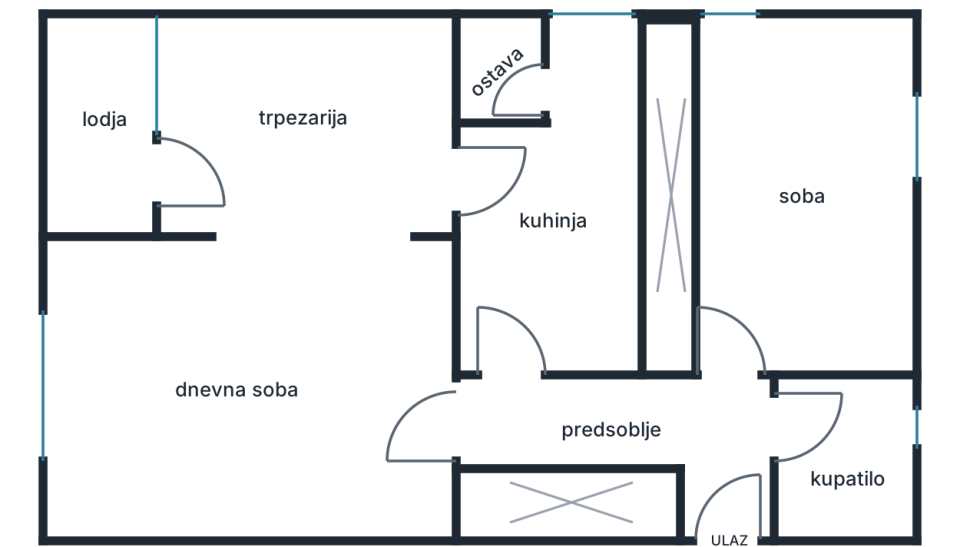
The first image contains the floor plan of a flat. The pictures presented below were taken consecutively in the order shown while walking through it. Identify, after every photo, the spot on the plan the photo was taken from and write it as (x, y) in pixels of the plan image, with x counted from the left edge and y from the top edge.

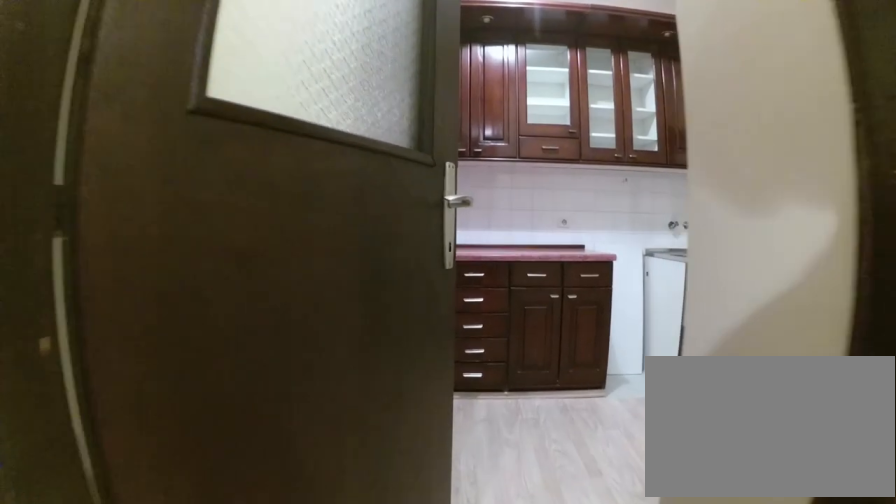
(405, 176)
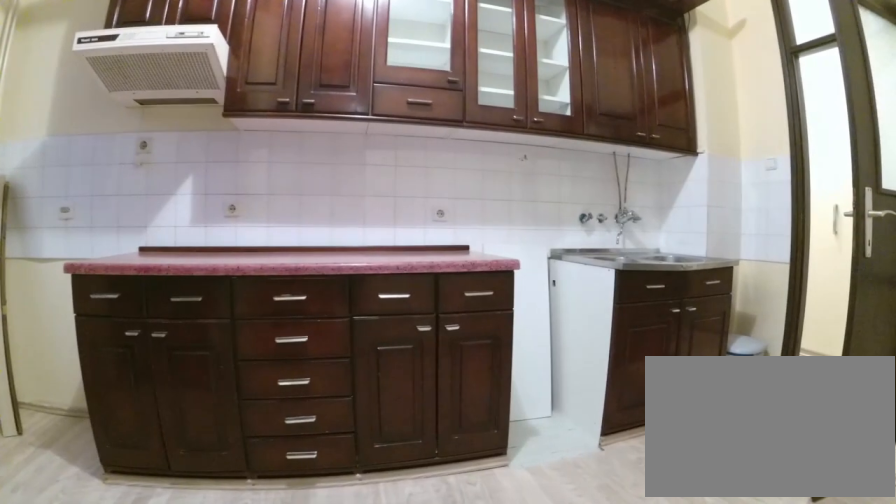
(467, 170)
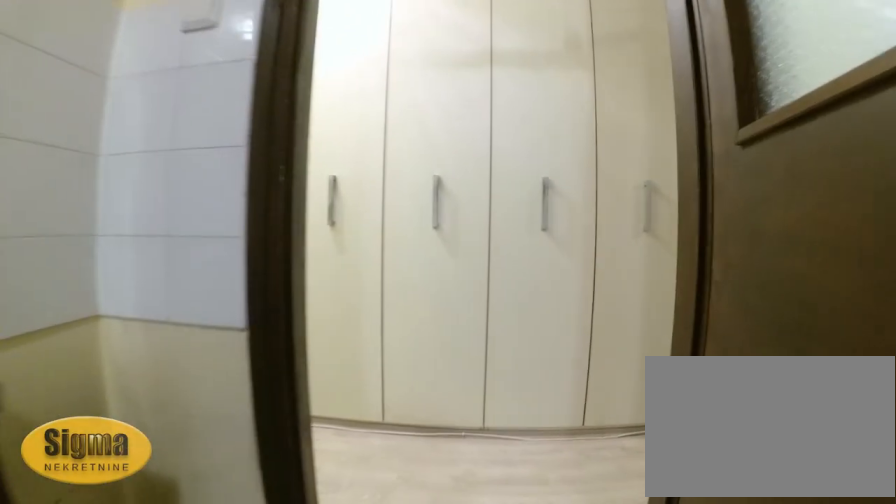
(541, 288)
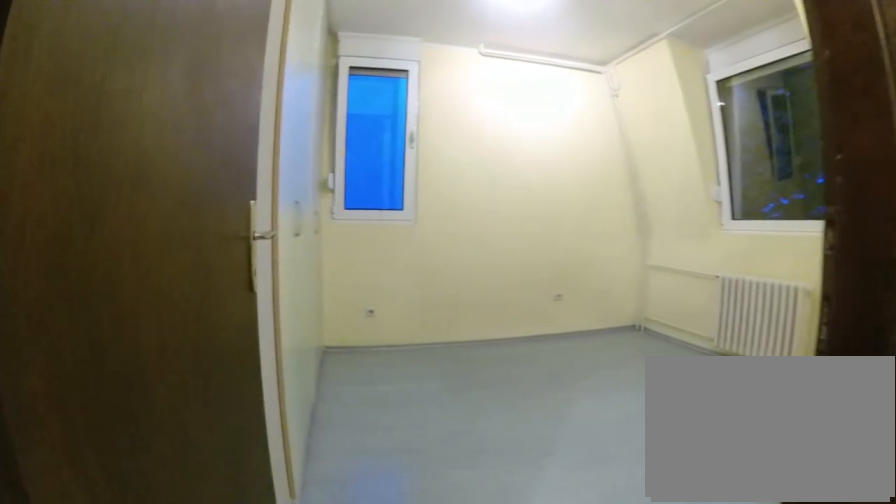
(702, 423)
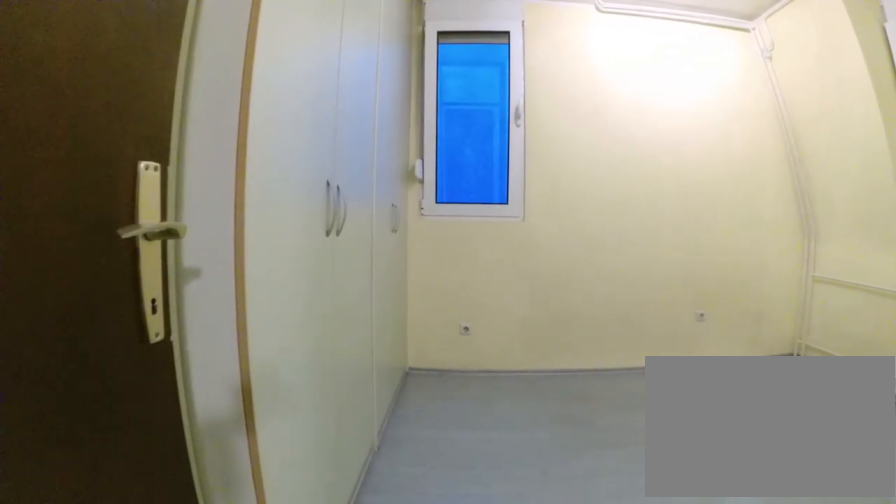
(724, 389)
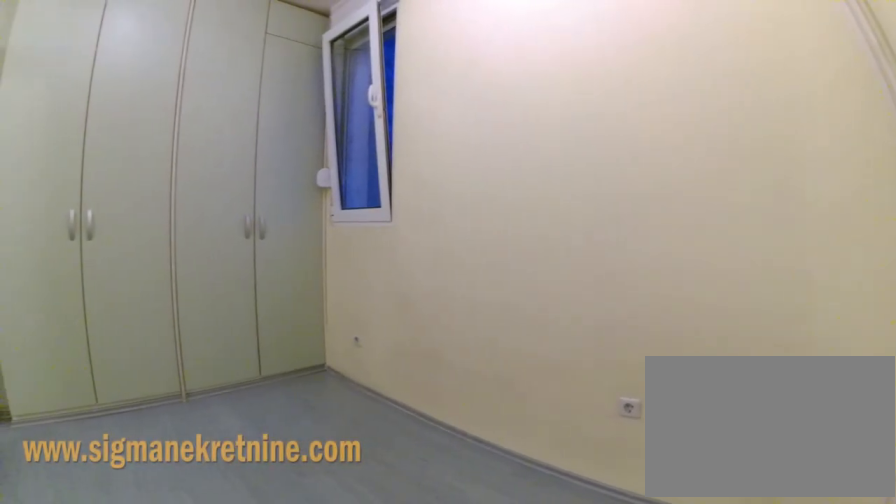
(876, 300)
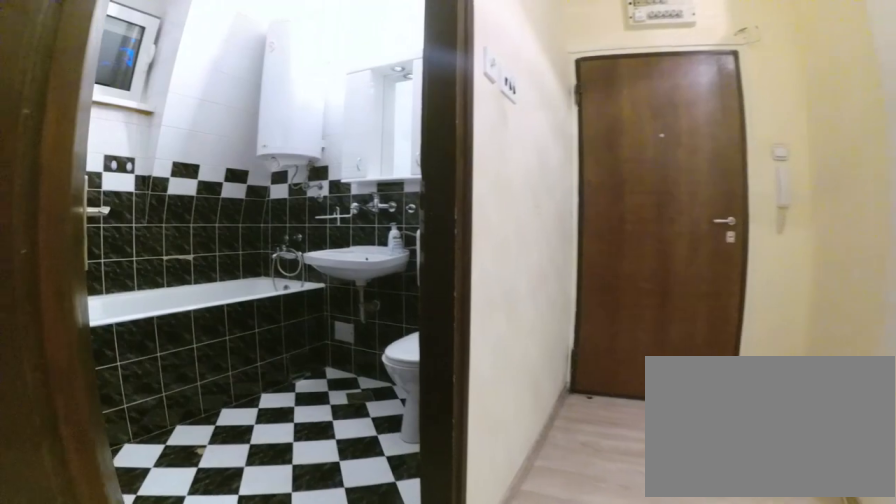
(749, 362)
